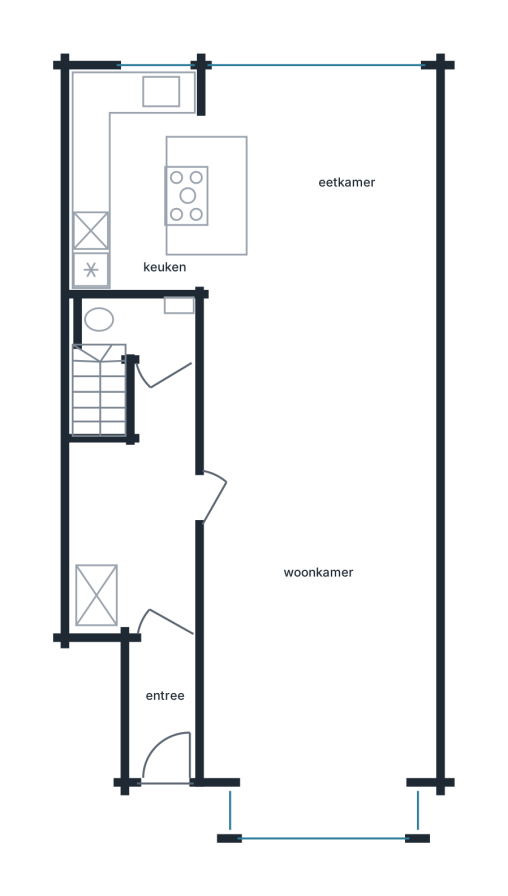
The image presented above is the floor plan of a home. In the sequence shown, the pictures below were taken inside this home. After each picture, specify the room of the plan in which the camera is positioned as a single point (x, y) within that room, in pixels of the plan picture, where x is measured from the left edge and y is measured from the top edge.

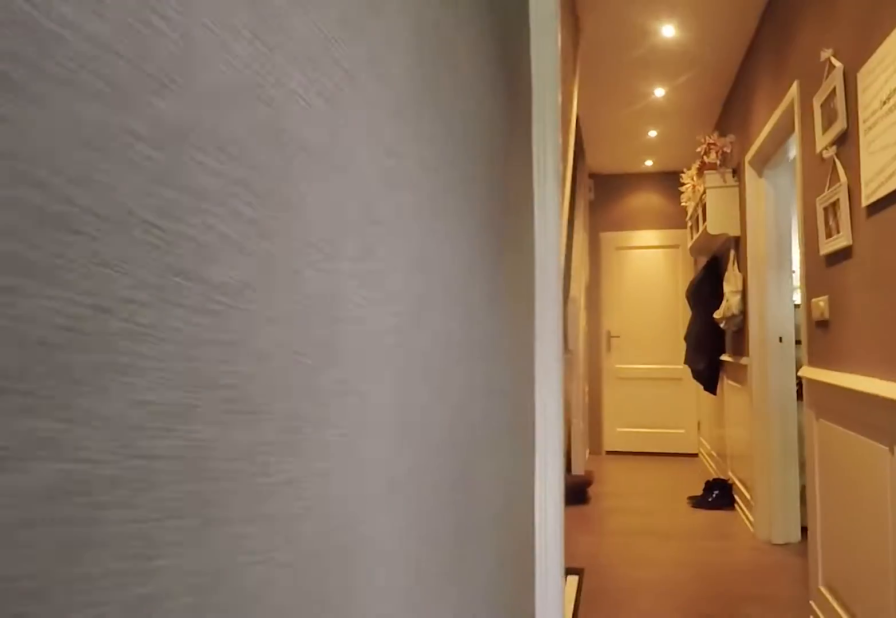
(145, 559)
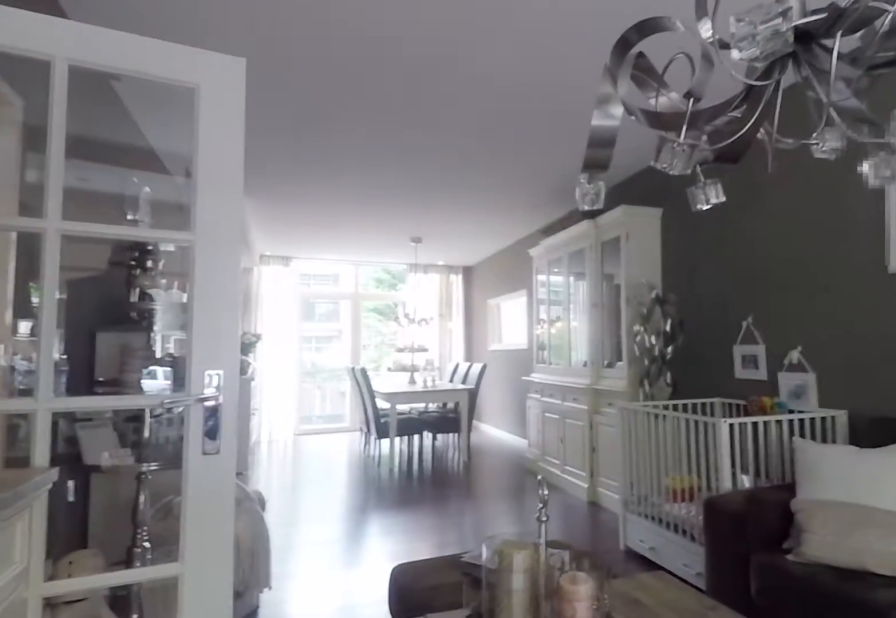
(317, 431)
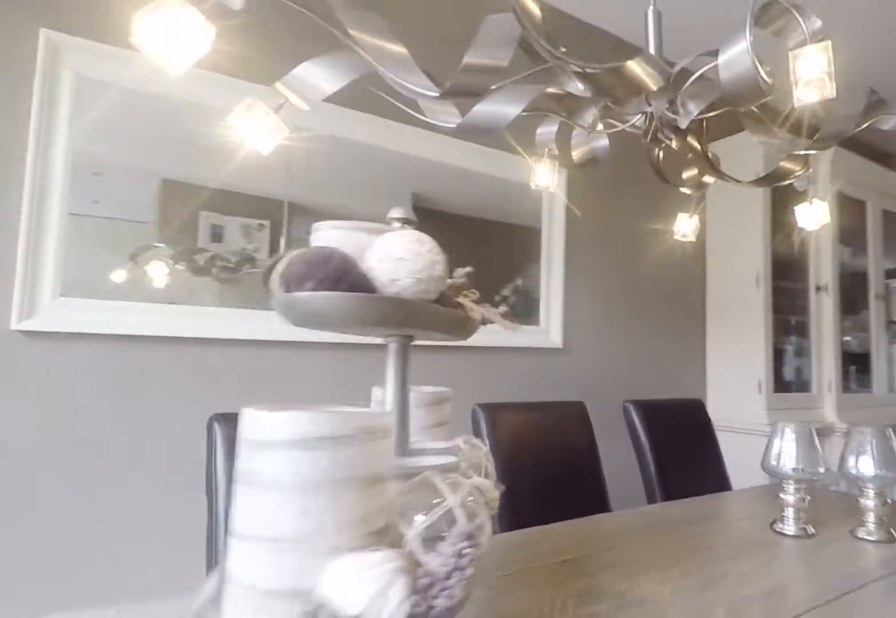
(220, 152)
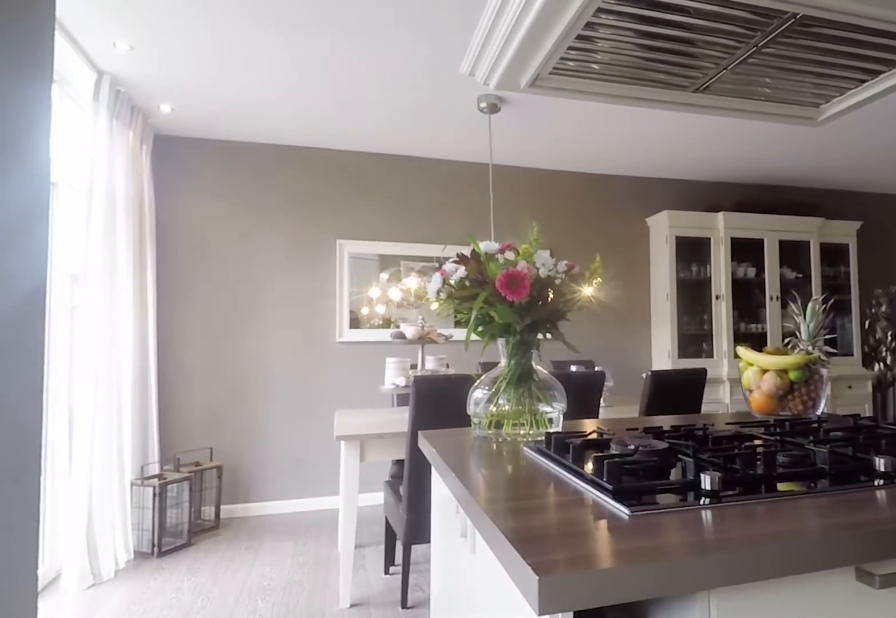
(220, 152)
